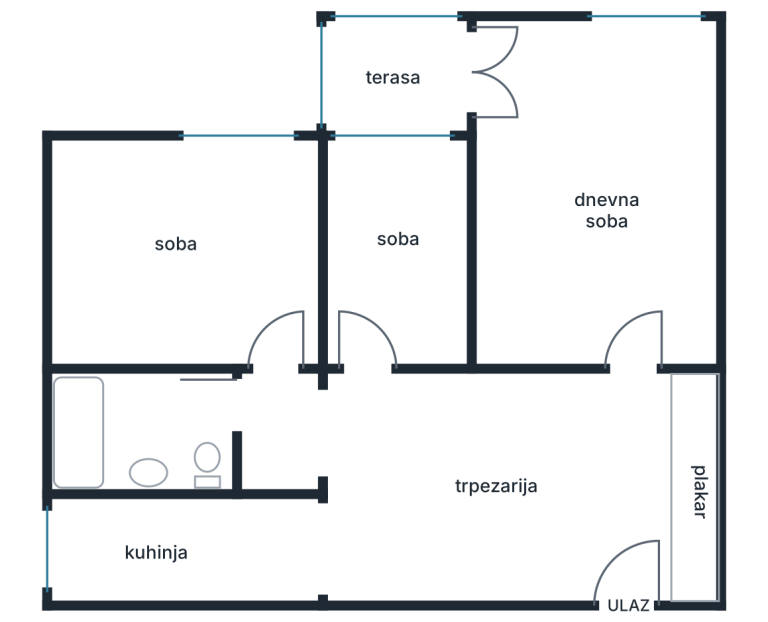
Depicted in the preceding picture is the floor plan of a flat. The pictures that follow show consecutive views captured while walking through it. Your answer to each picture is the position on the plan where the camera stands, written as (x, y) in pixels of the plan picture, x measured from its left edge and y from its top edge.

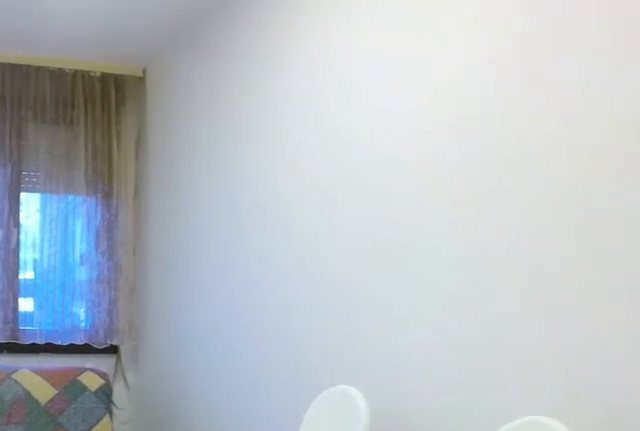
(367, 351)
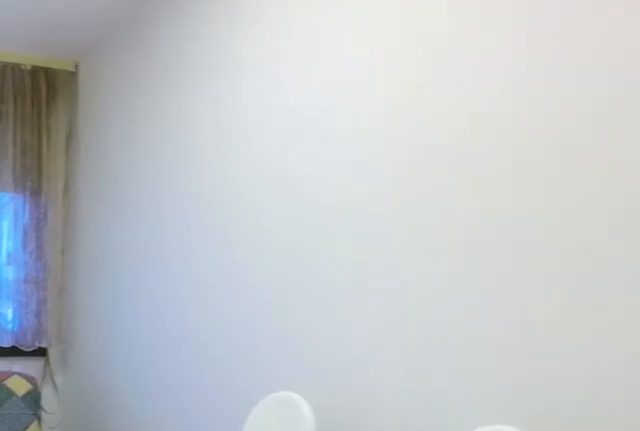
(367, 344)
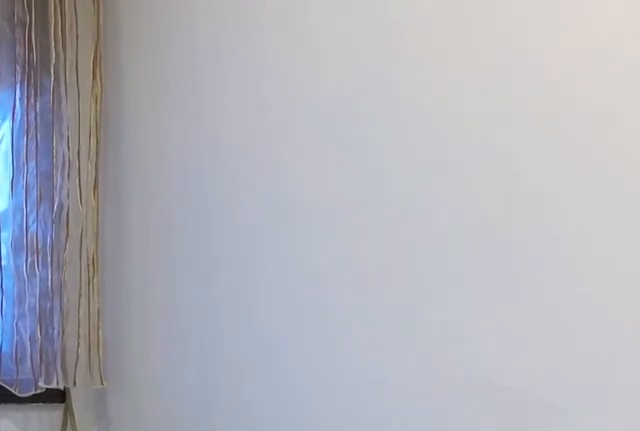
(386, 247)
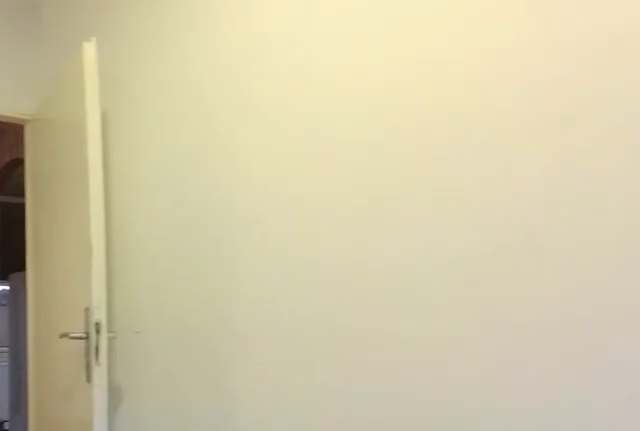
(407, 164)
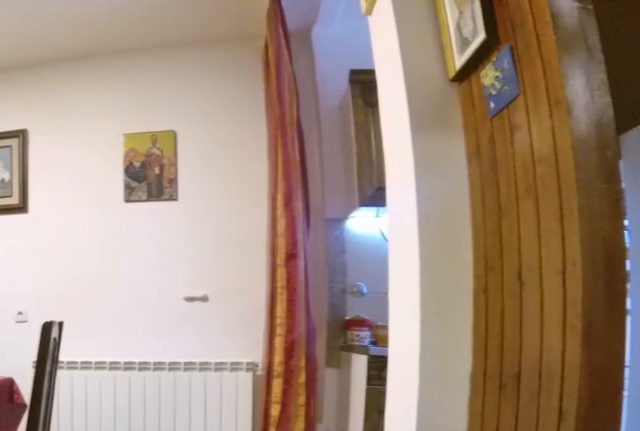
(359, 360)
